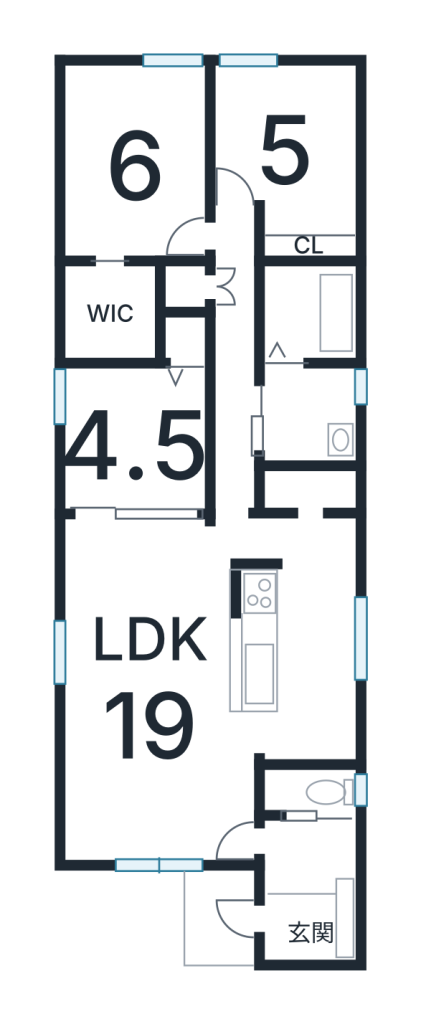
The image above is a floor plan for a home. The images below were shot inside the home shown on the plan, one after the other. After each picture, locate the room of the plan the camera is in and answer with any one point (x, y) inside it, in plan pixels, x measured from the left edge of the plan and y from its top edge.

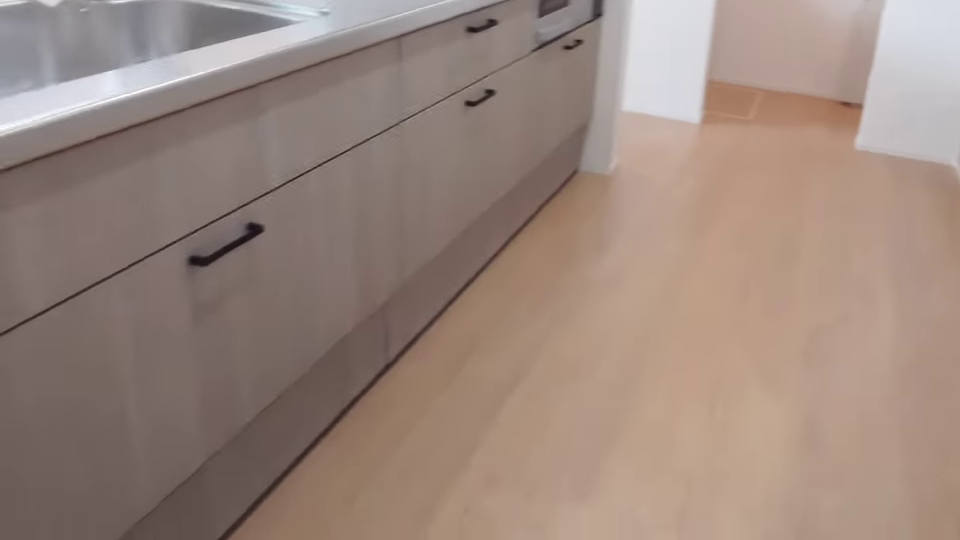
(317, 650)
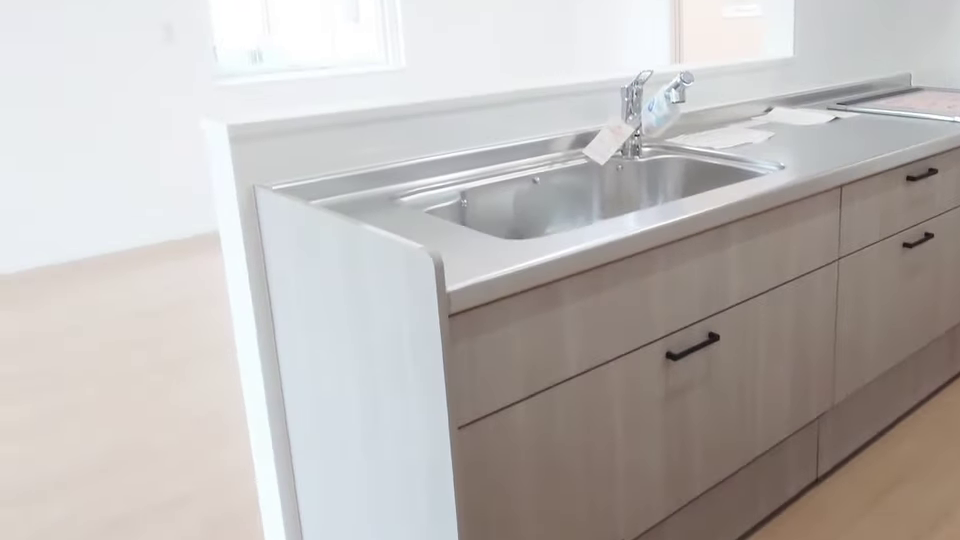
(317, 650)
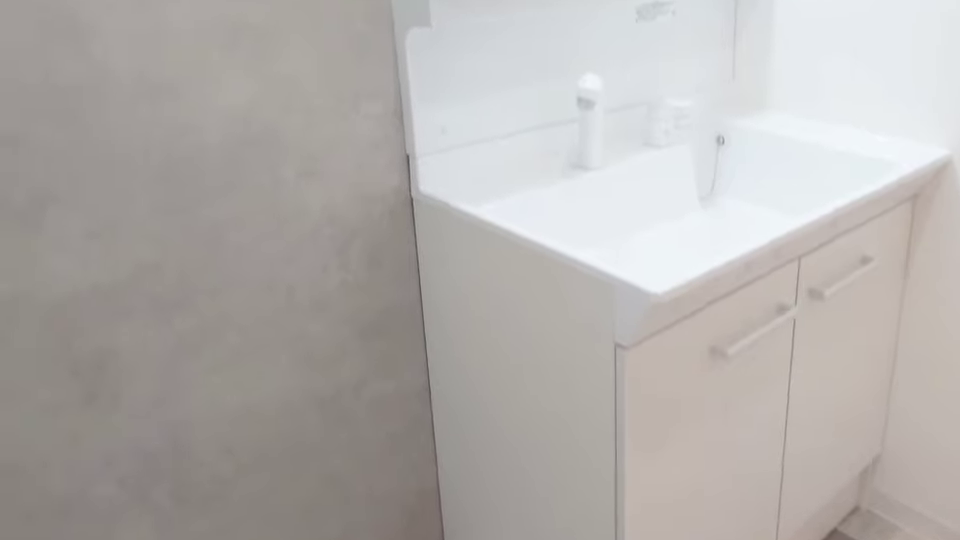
(307, 420)
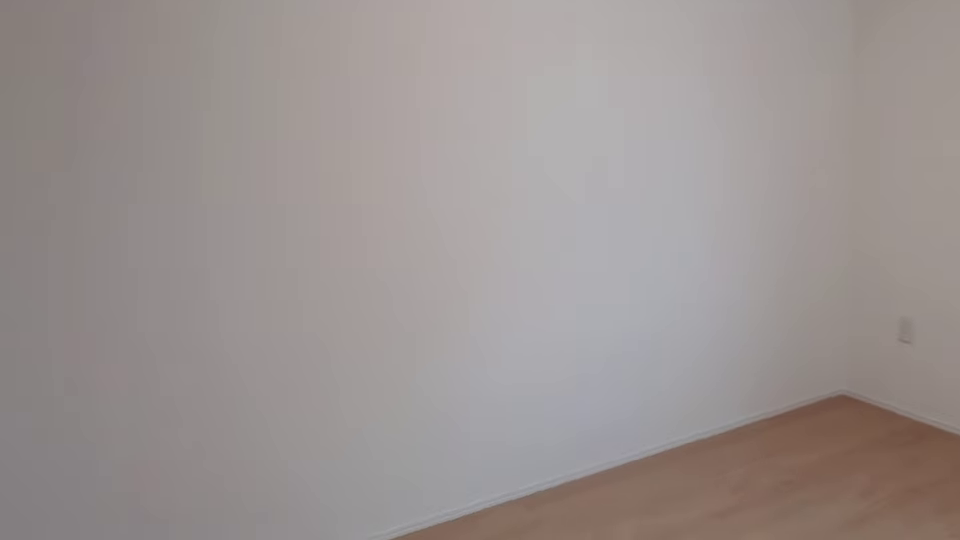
(128, 192)
